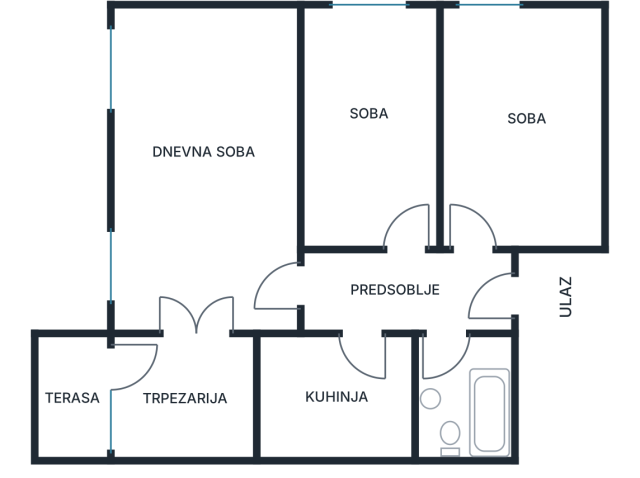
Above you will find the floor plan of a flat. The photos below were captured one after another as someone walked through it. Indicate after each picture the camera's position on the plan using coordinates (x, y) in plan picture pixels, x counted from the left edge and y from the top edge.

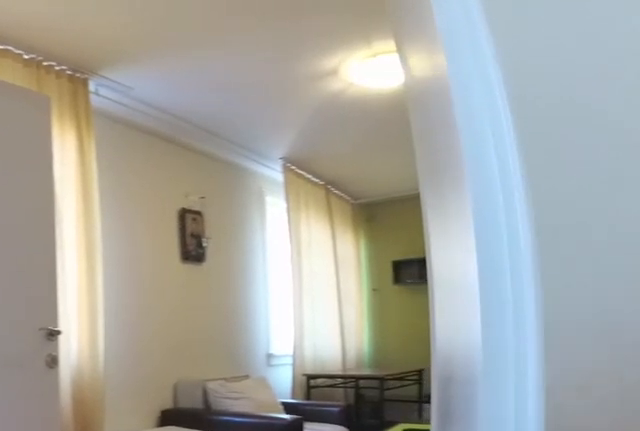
(234, 369)
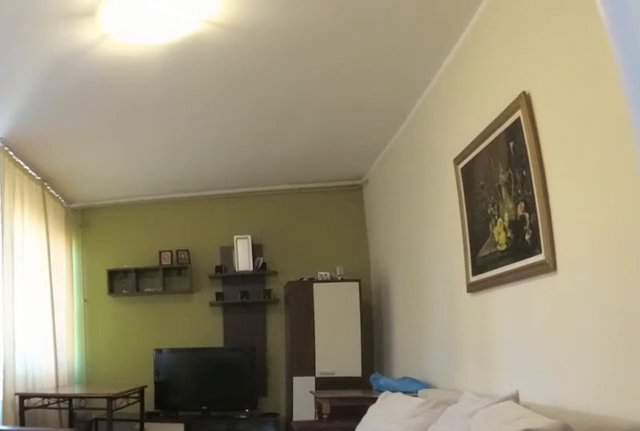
(205, 338)
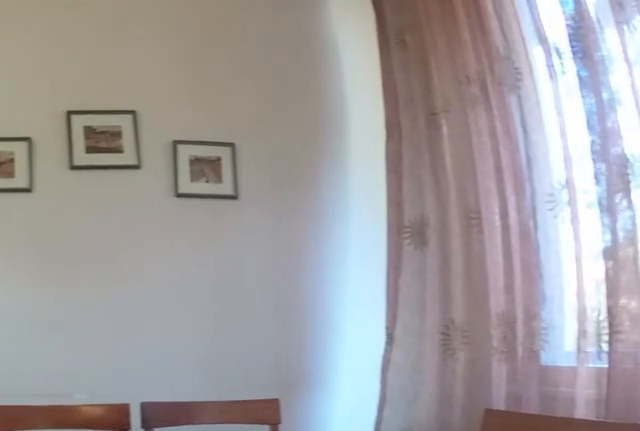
(165, 333)
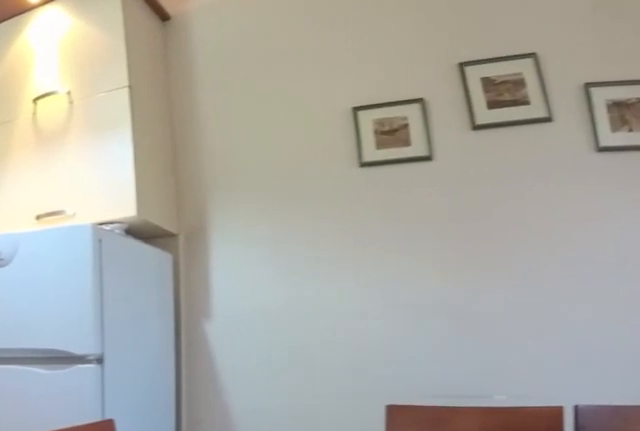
(157, 345)
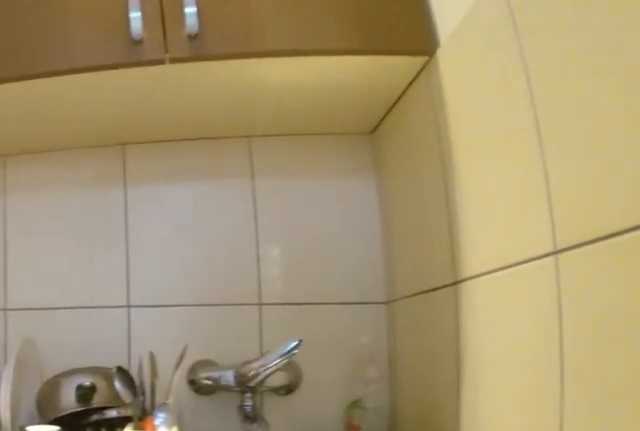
(363, 414)
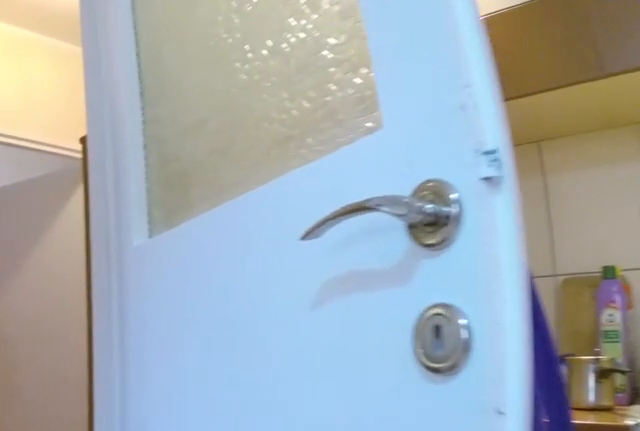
(348, 411)
